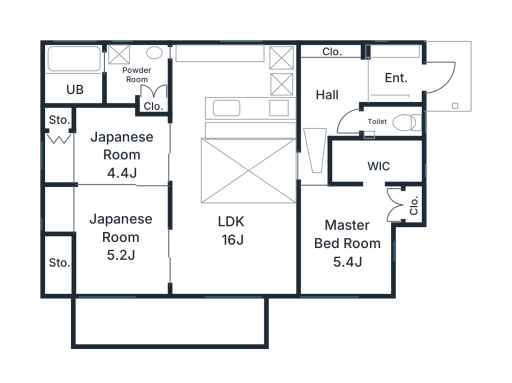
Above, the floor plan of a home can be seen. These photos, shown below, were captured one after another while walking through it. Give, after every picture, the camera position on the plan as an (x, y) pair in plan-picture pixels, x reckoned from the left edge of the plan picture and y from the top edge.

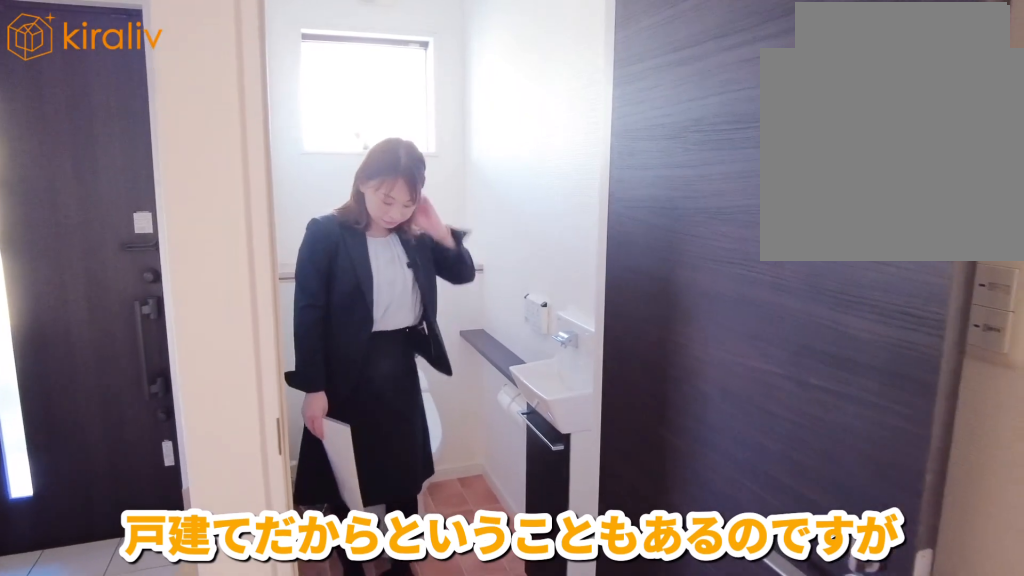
(372, 127)
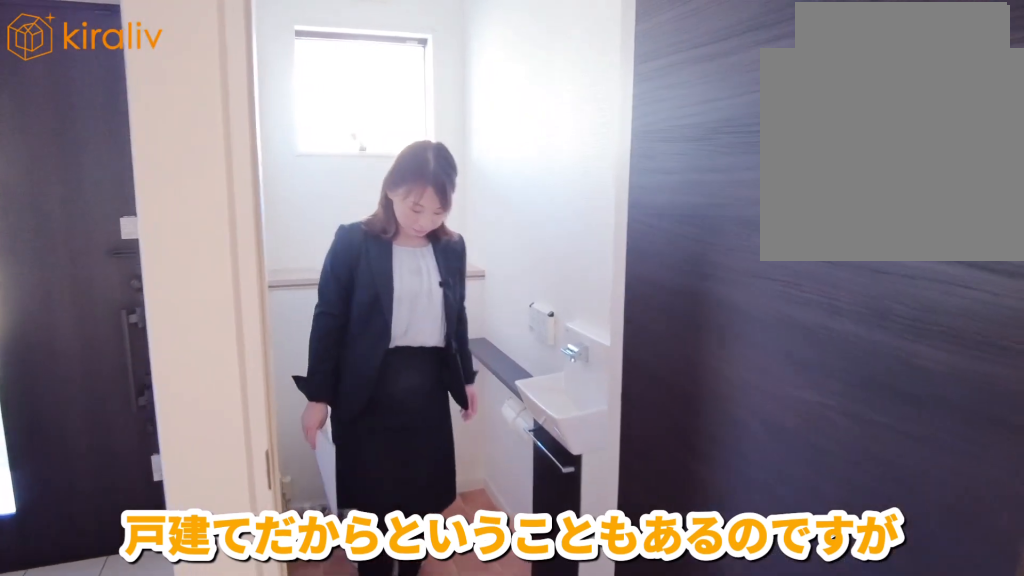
(372, 127)
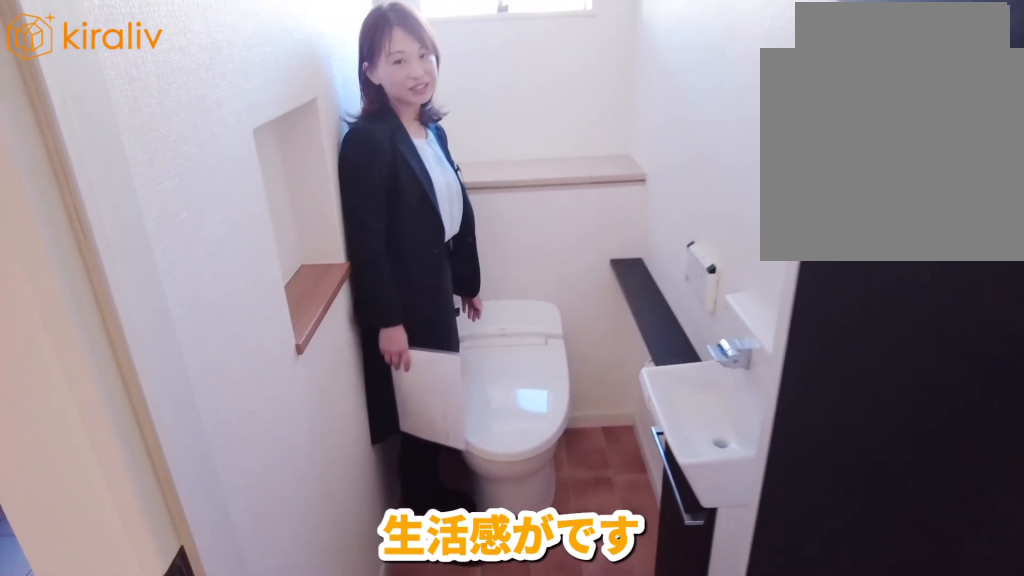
(356, 128)
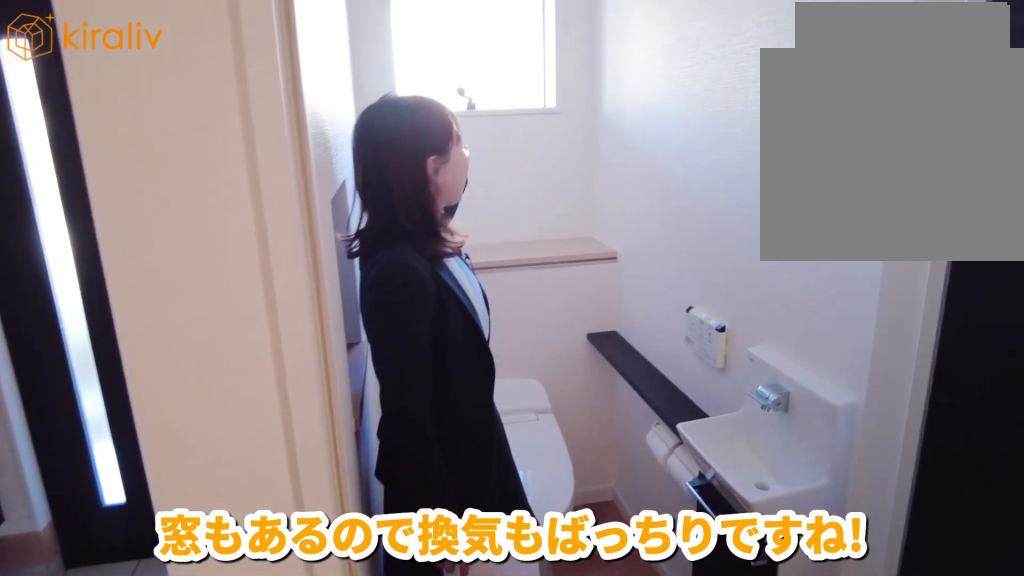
(353, 128)
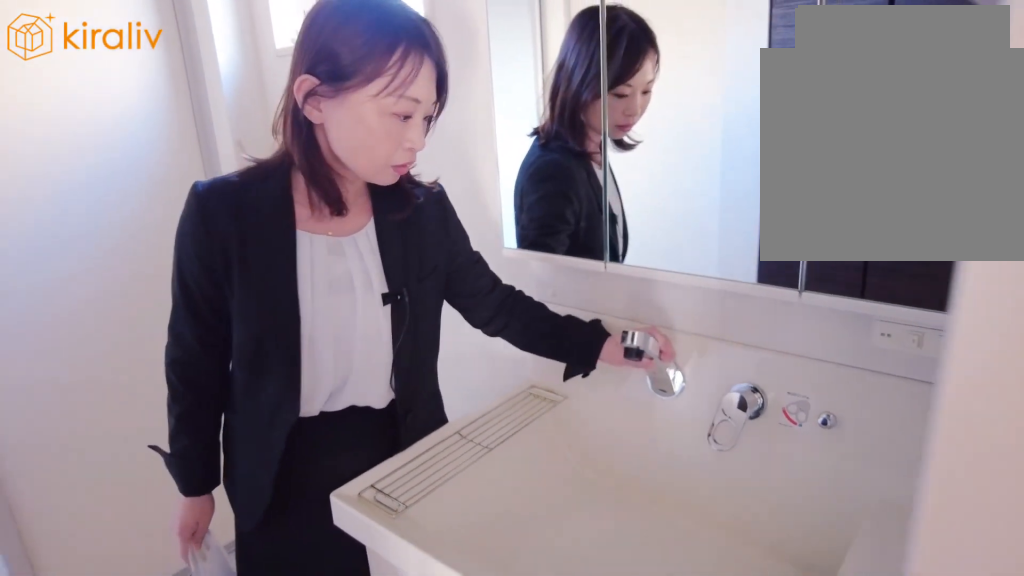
(135, 87)
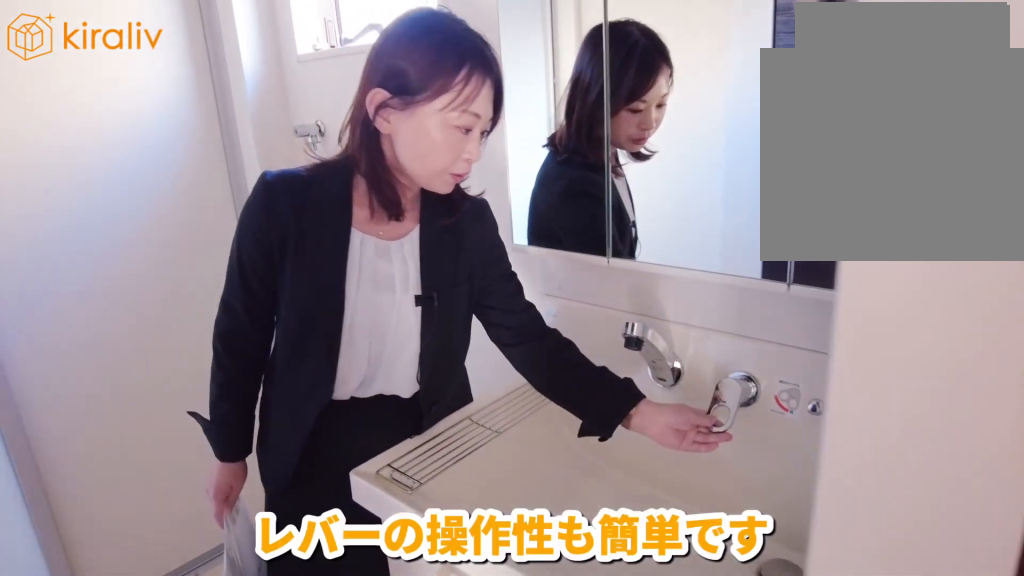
(134, 88)
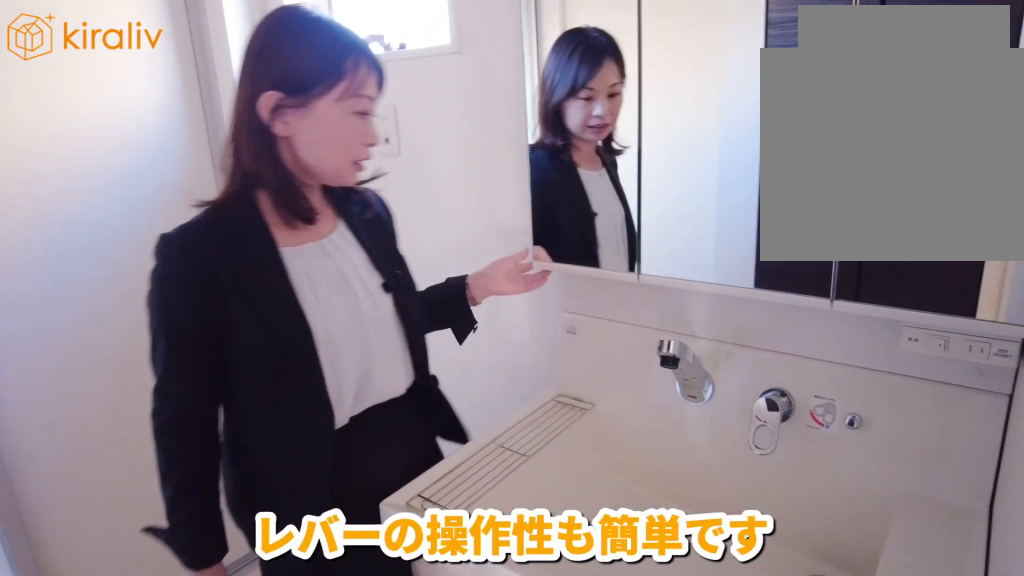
(133, 88)
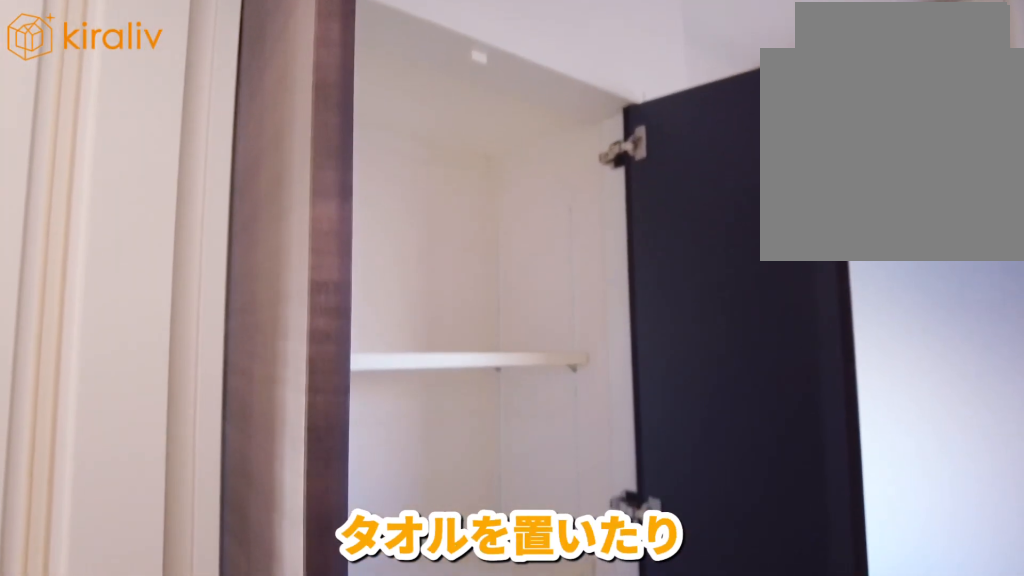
(115, 91)
